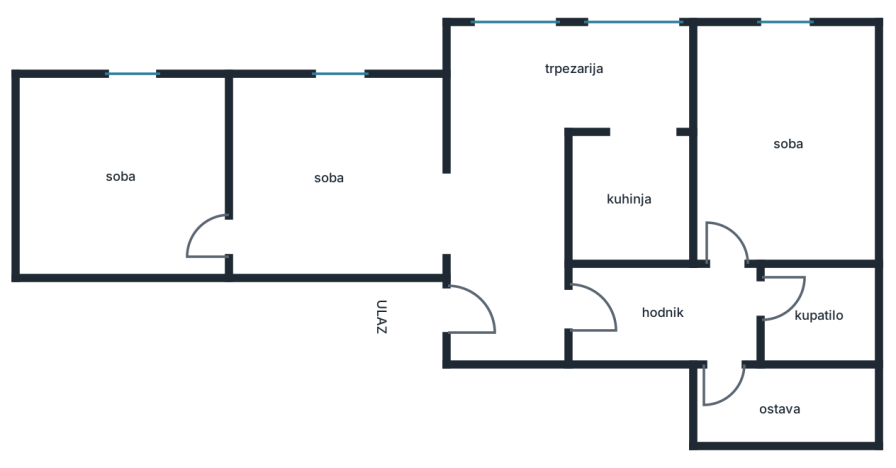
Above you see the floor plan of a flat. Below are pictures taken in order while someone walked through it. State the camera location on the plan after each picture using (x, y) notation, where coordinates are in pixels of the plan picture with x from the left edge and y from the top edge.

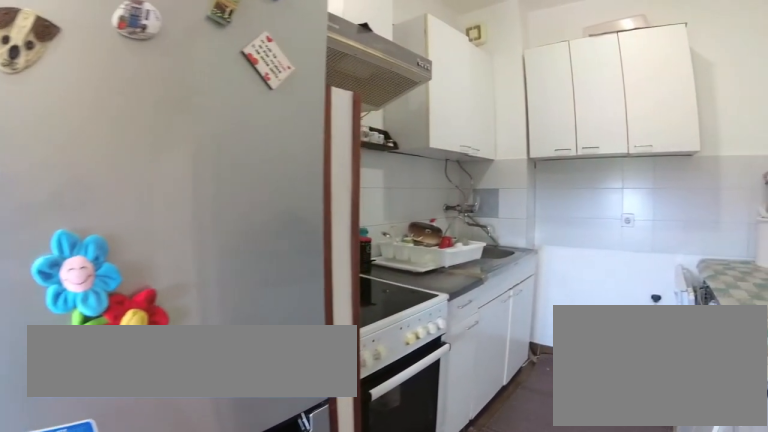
(612, 93)
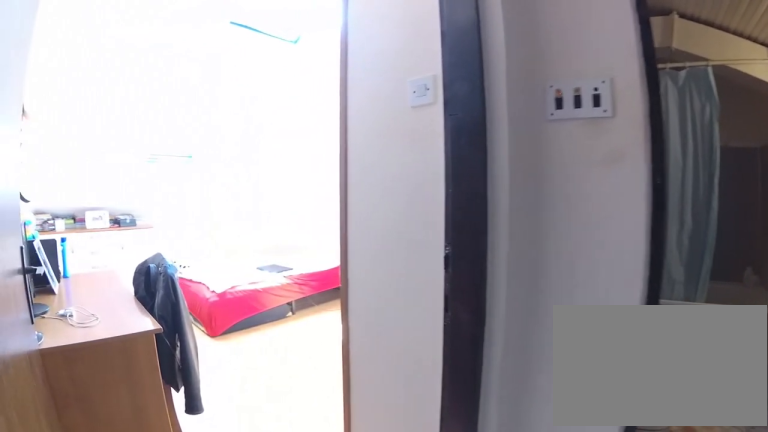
(685, 310)
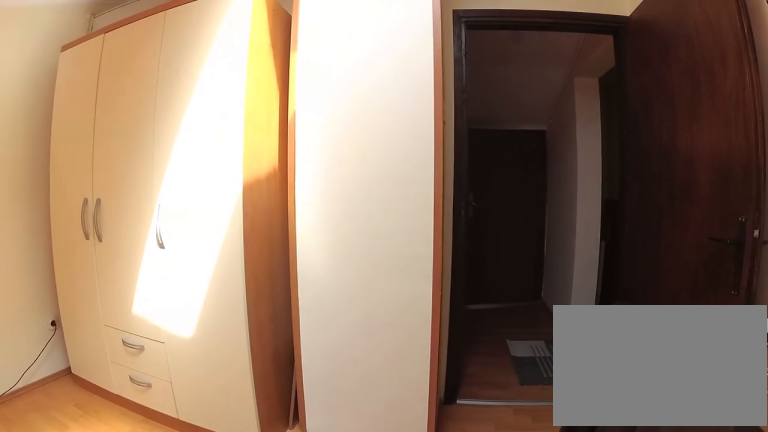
(738, 103)
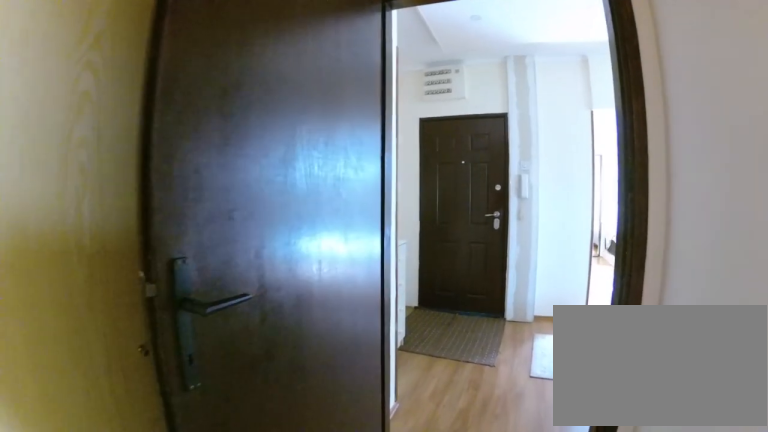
(667, 316)
